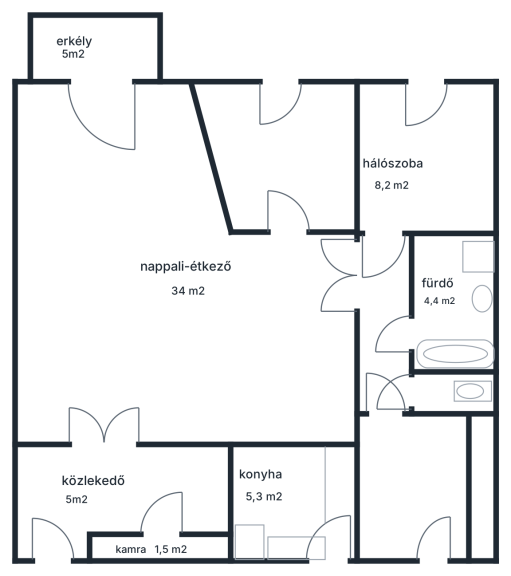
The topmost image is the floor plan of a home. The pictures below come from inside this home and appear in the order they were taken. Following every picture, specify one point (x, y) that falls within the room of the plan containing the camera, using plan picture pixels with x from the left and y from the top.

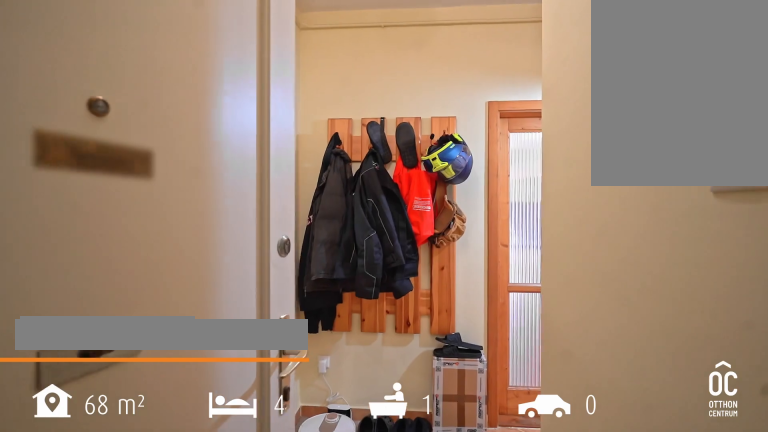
(113, 489)
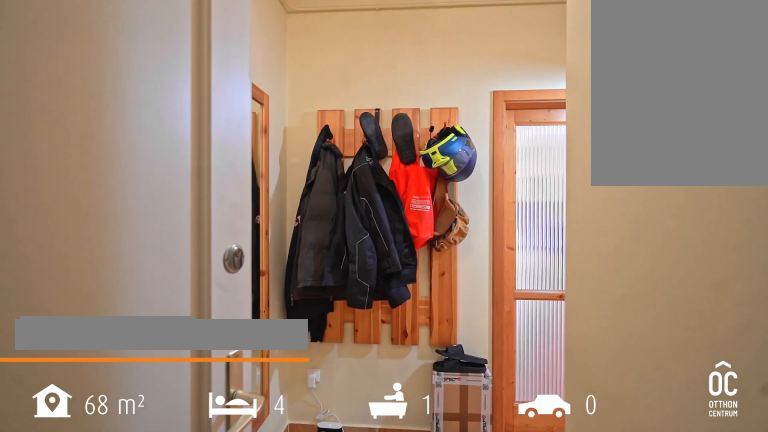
(113, 489)
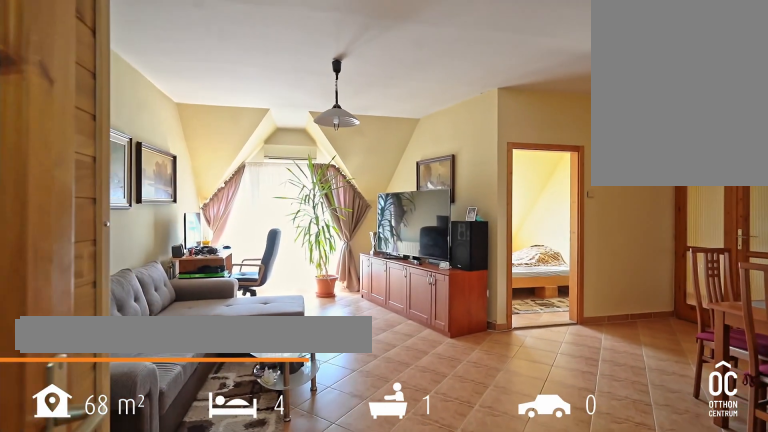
(186, 303)
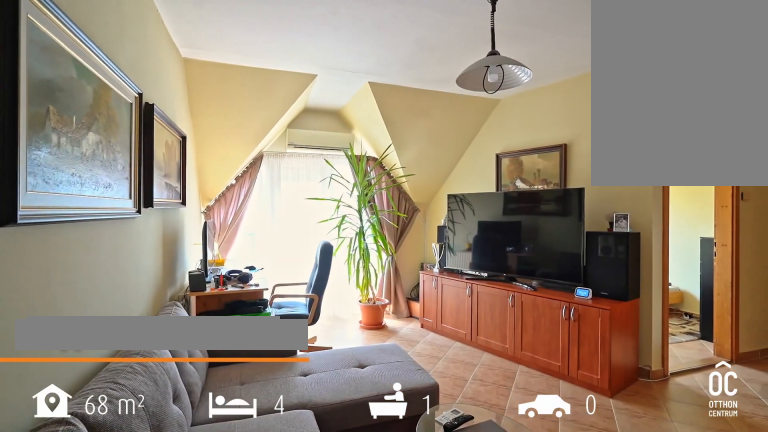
(186, 303)
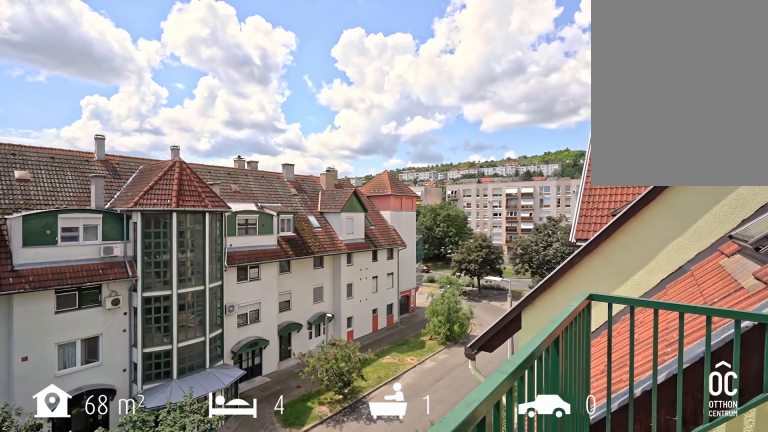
(92, 46)
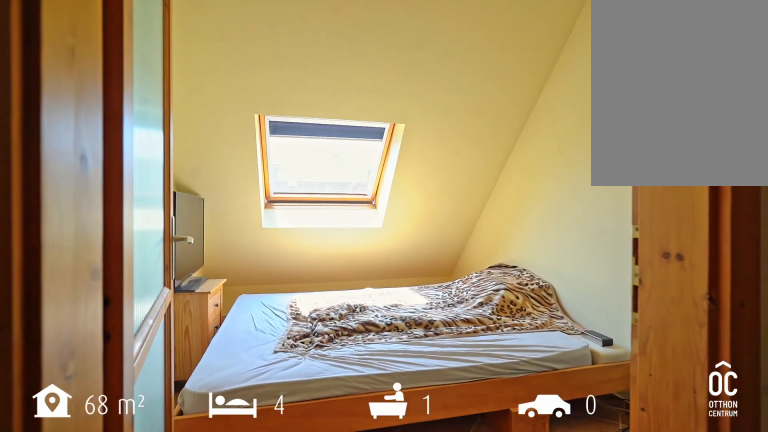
(282, 159)
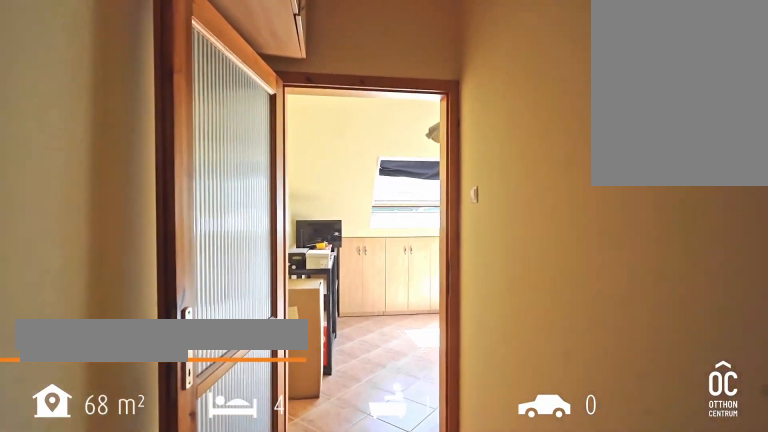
(389, 329)
